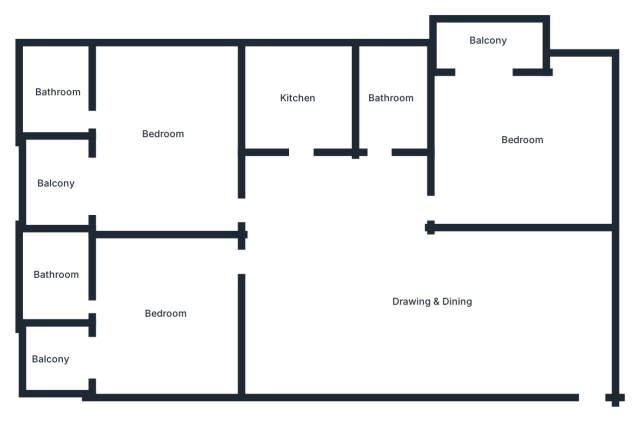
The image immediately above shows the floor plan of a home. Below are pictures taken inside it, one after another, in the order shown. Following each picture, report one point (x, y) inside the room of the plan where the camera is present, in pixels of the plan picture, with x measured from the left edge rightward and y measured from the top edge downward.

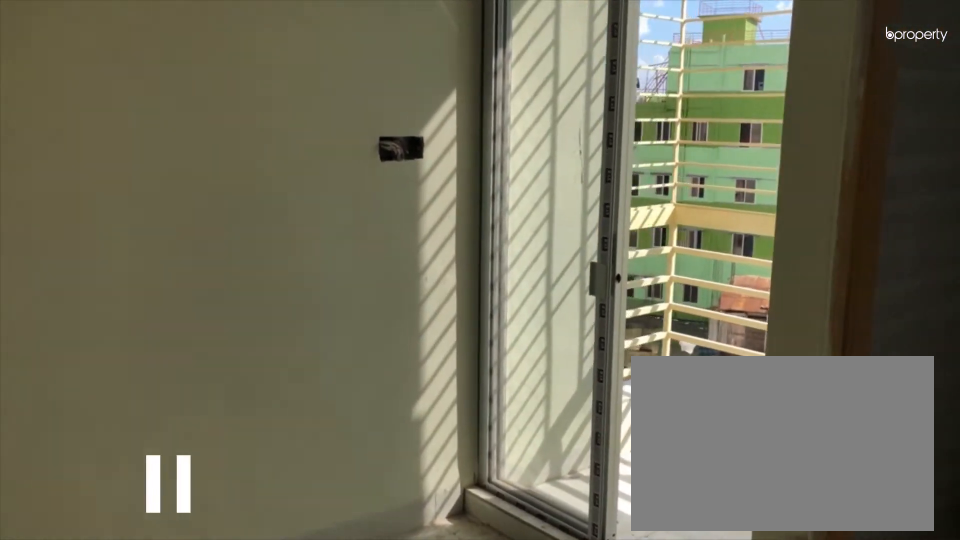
(164, 311)
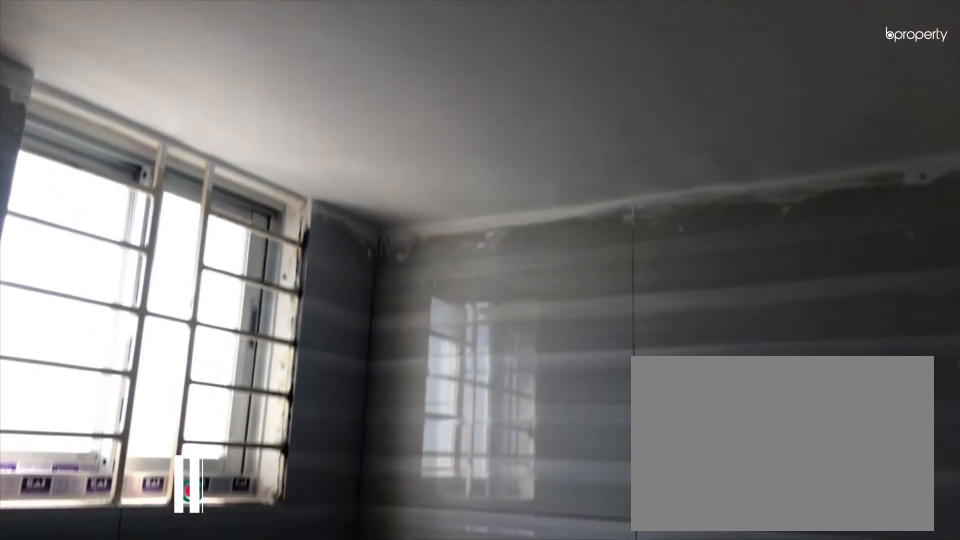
(59, 273)
